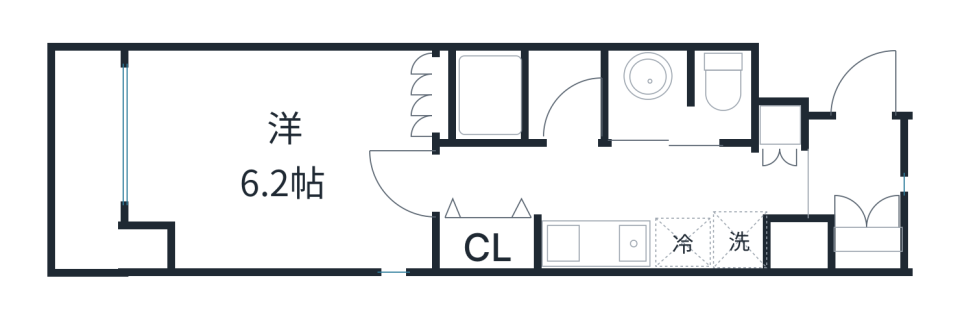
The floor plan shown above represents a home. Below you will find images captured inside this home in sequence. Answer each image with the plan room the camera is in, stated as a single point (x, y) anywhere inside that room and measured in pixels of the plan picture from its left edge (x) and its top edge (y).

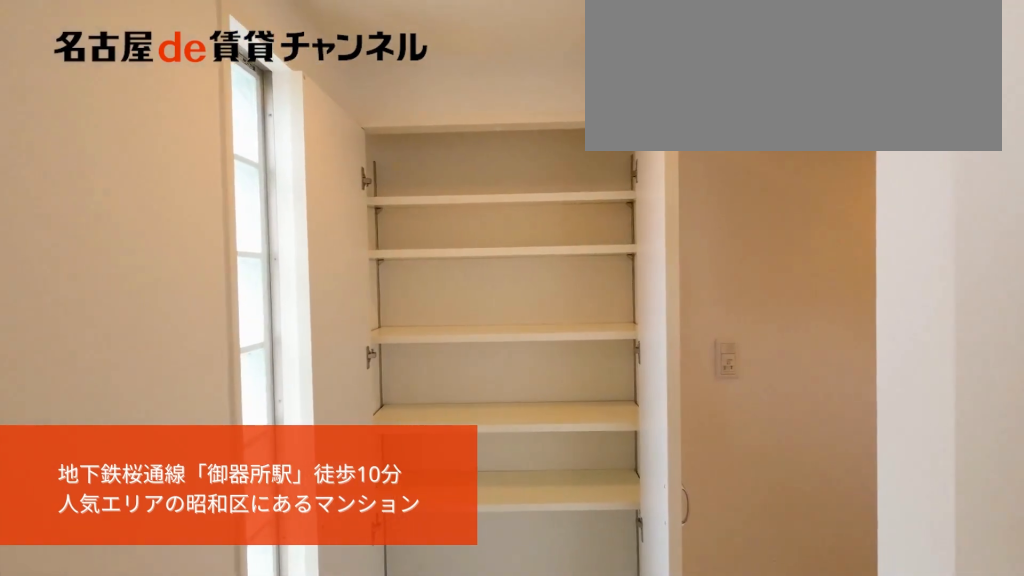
(854, 184)
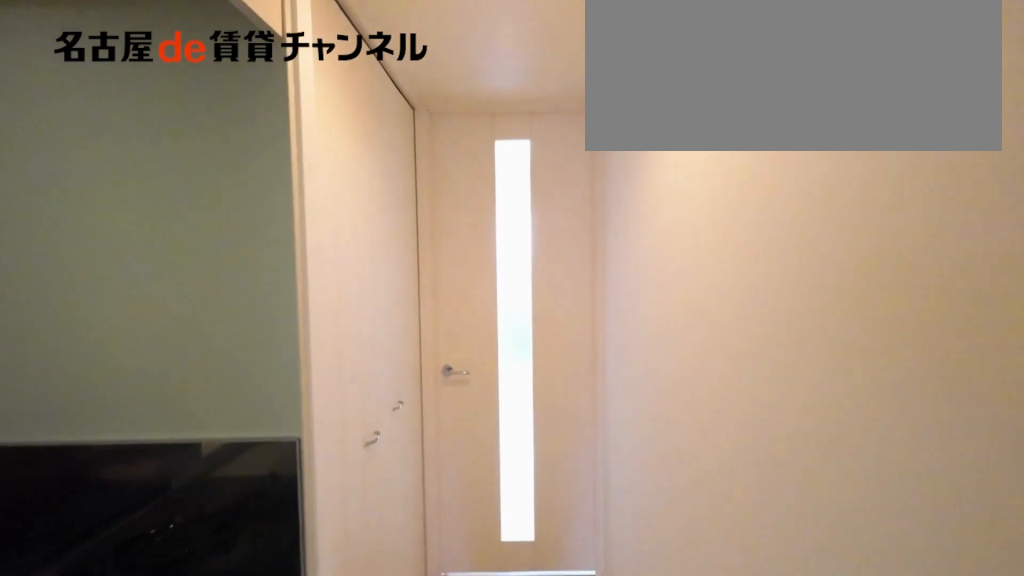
(854, 184)
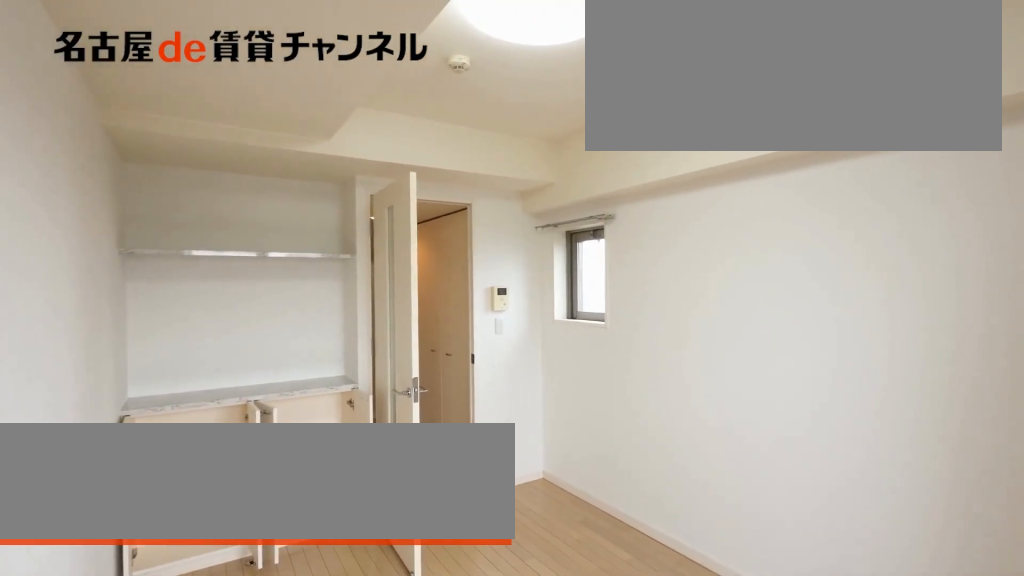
(280, 158)
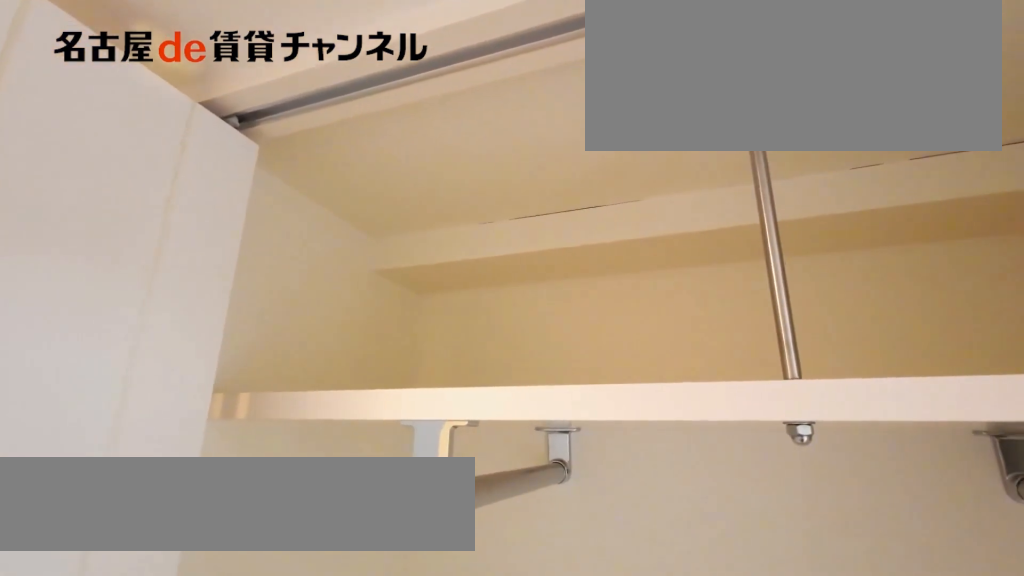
(490, 242)
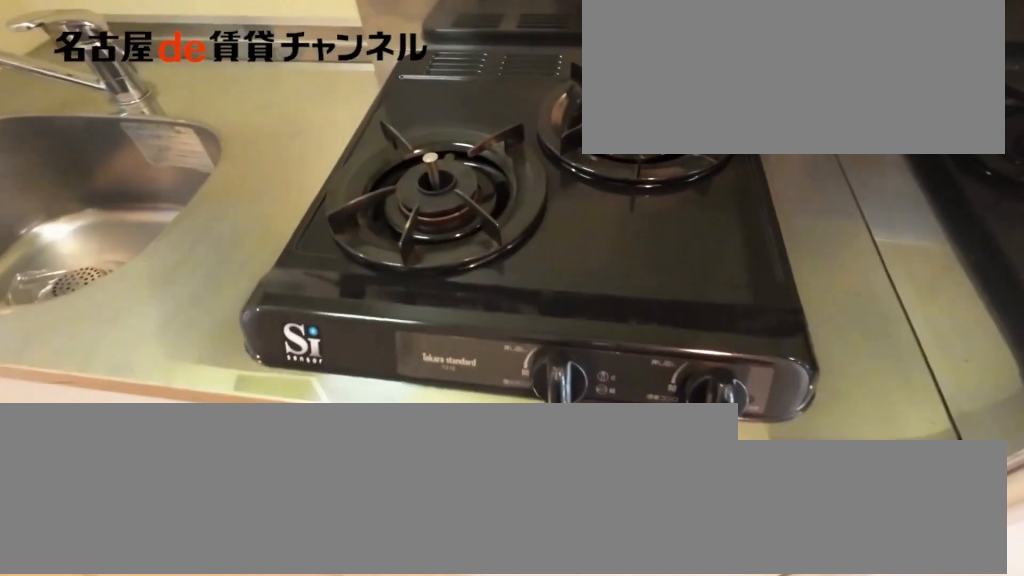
(621, 243)
